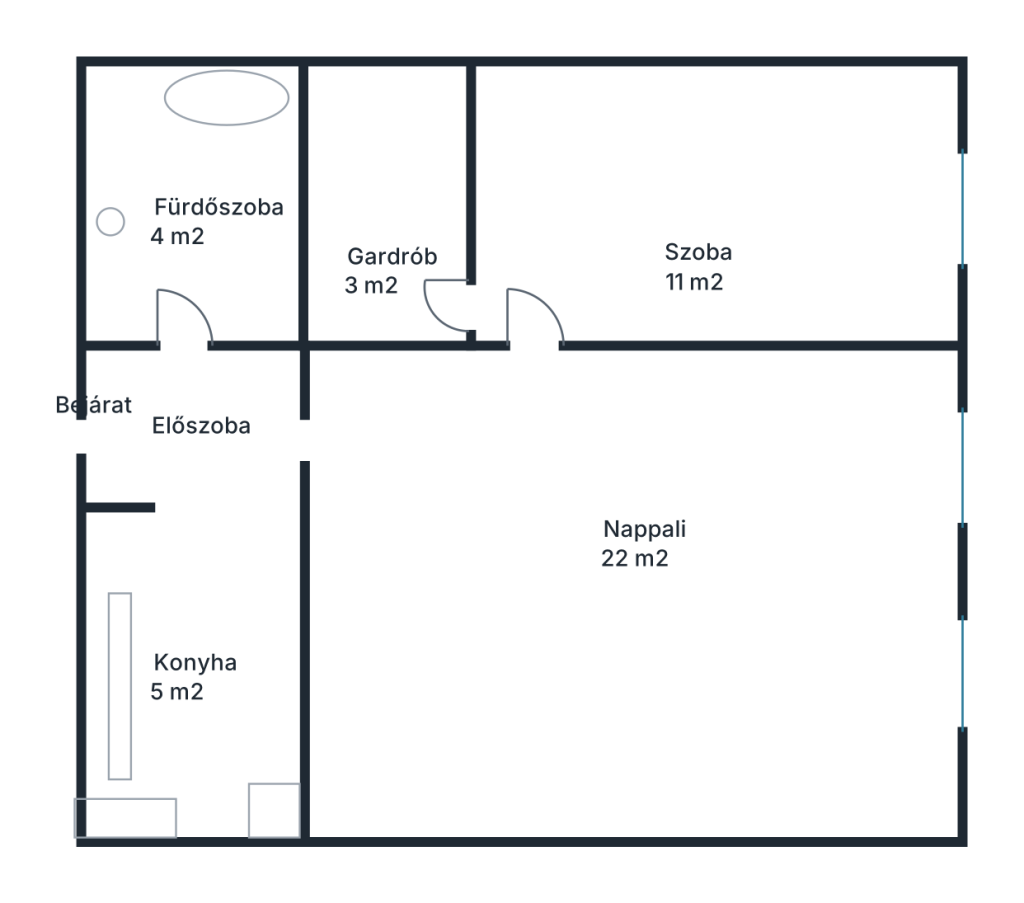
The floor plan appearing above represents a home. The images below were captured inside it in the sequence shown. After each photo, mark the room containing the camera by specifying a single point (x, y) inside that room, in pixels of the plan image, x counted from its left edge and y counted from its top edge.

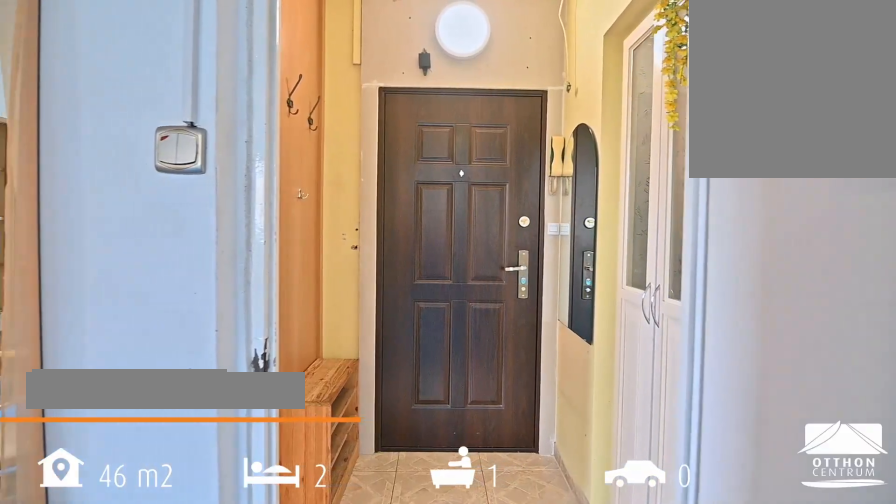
(193, 431)
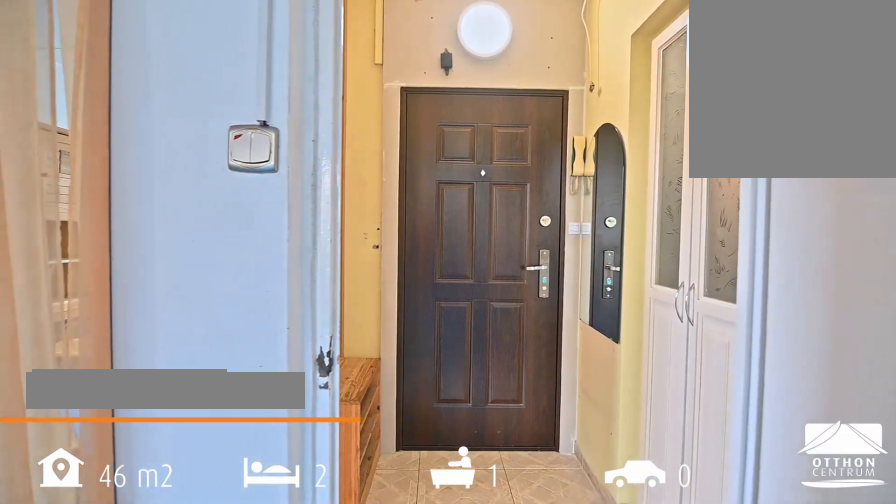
(193, 431)
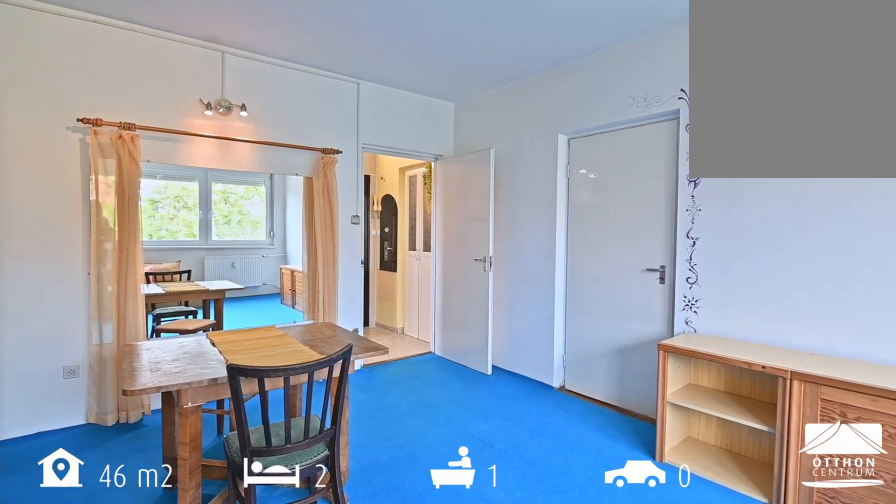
(650, 467)
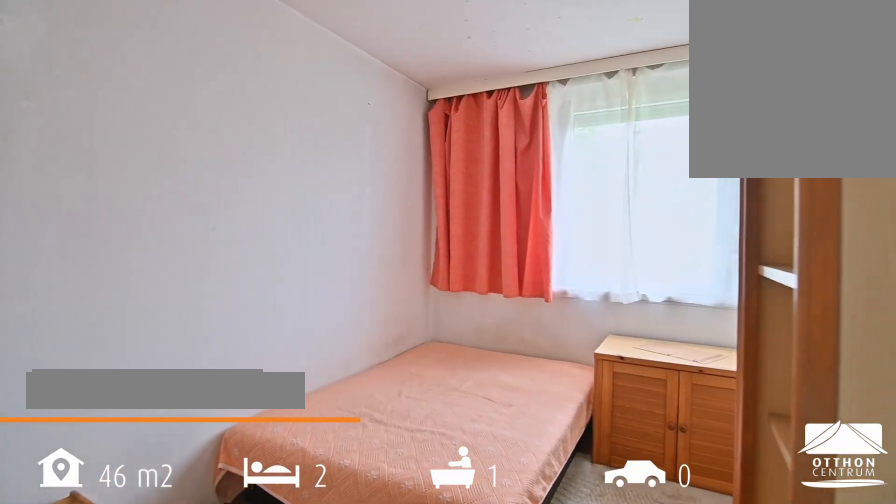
(561, 189)
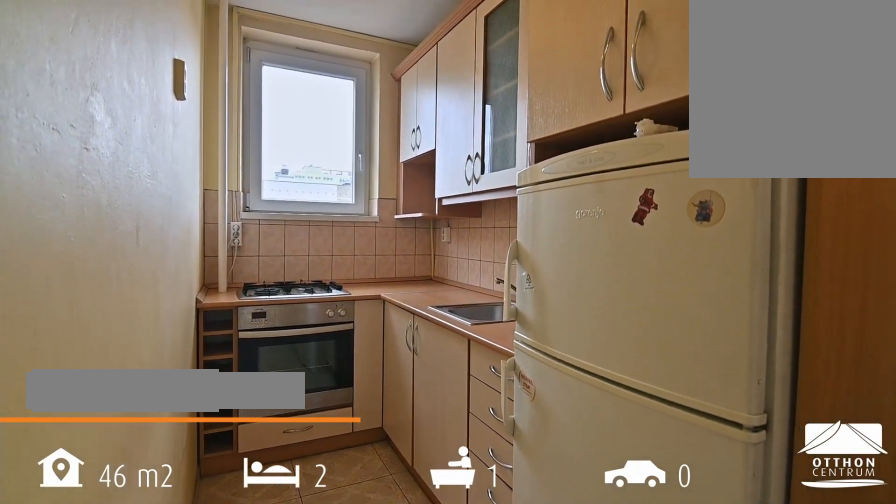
(193, 584)
